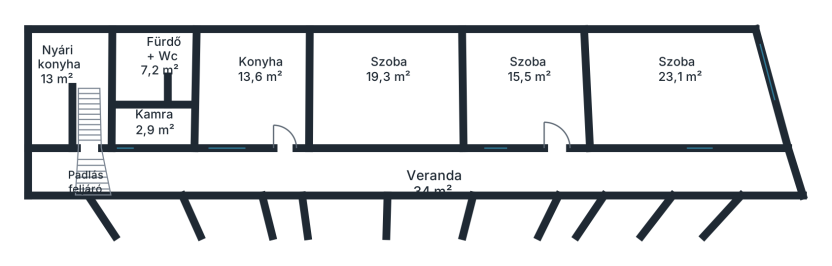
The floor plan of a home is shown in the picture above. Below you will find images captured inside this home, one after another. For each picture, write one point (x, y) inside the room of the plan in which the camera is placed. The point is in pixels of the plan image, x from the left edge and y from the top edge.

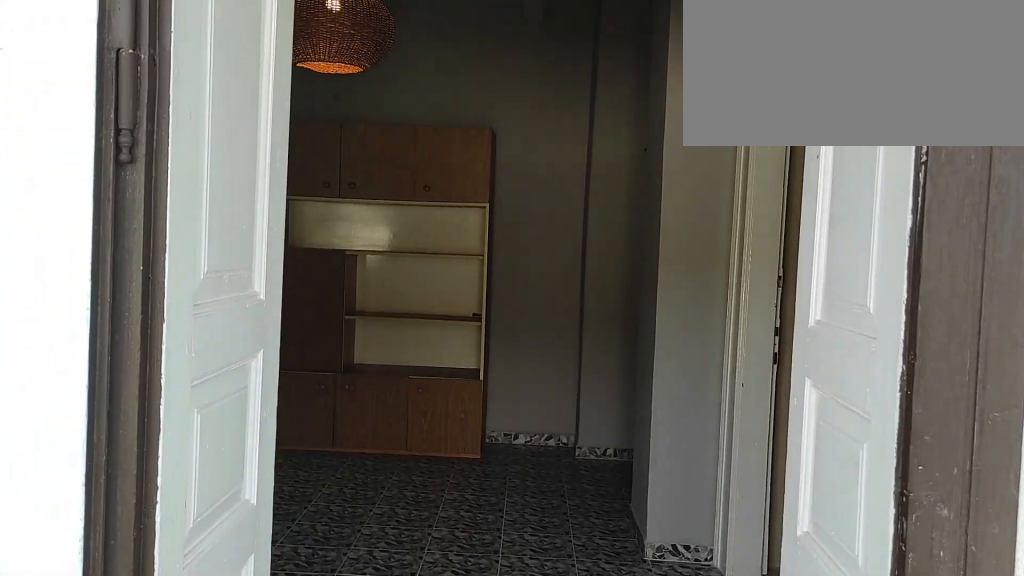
(566, 174)
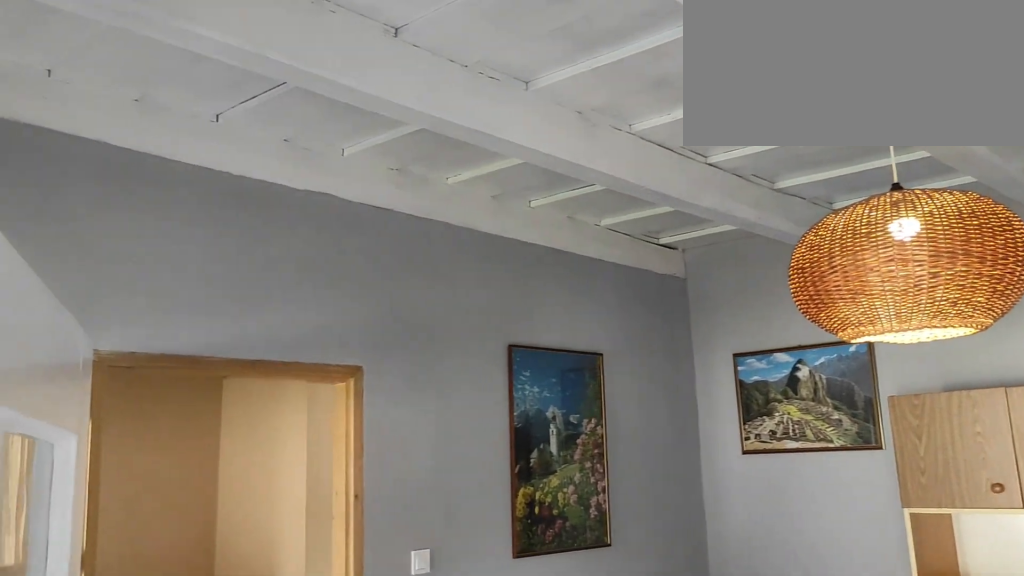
(527, 58)
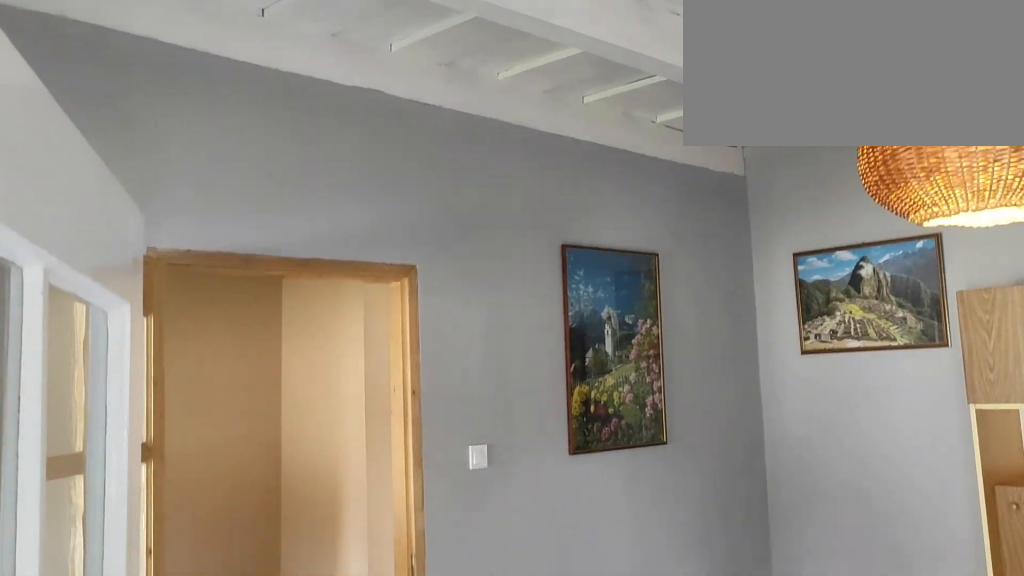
(527, 58)
